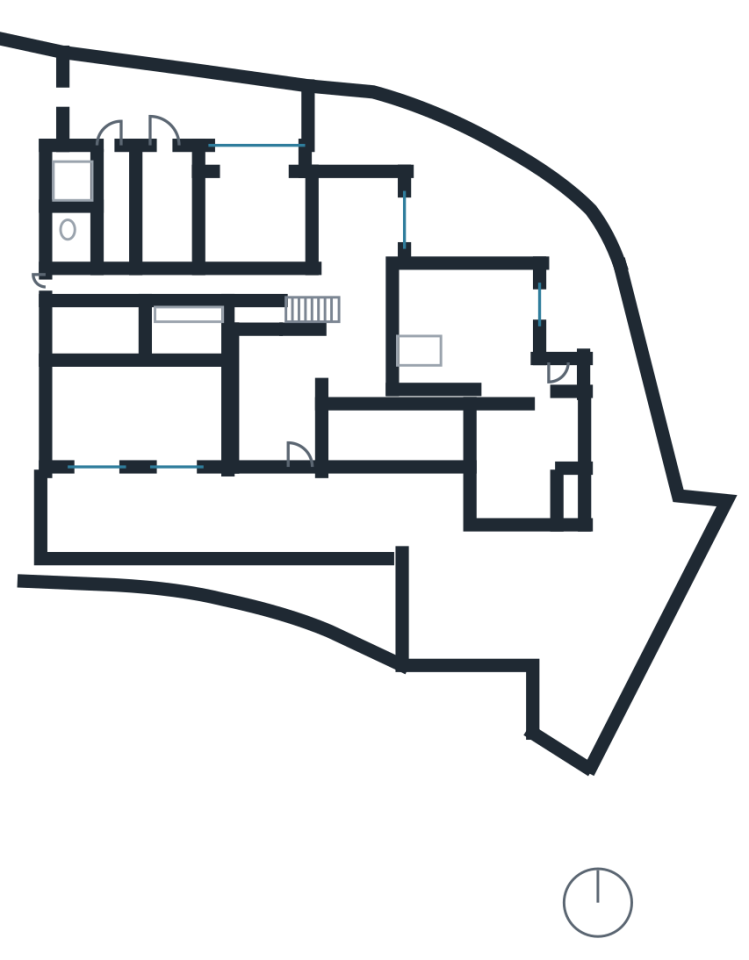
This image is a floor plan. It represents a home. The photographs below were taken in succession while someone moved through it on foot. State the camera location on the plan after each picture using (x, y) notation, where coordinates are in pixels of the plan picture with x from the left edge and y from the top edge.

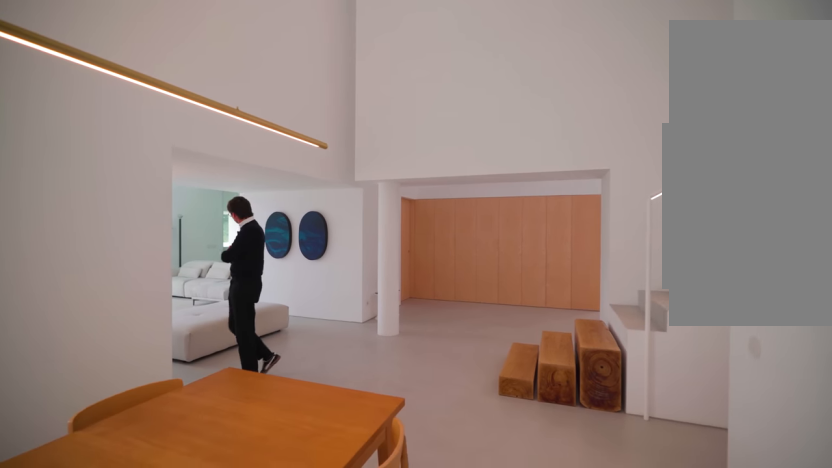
(332, 255)
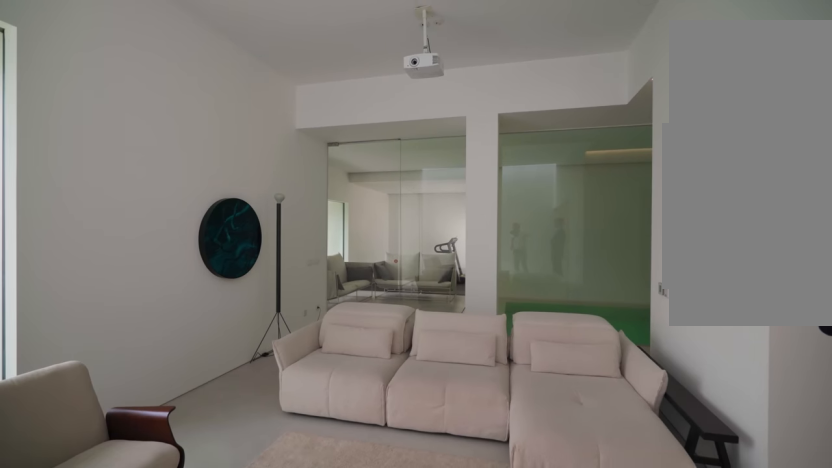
(477, 290)
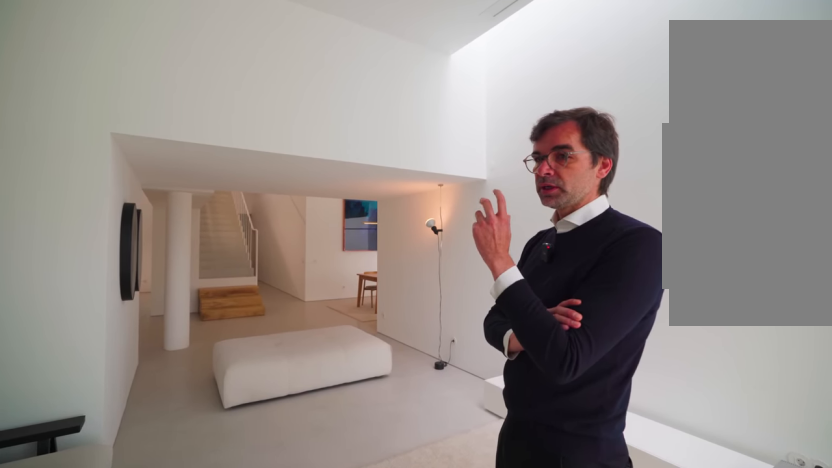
(518, 374)
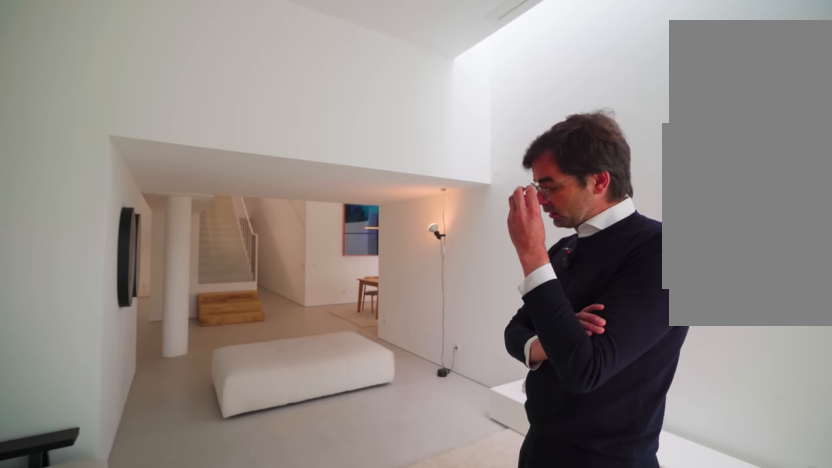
(515, 347)
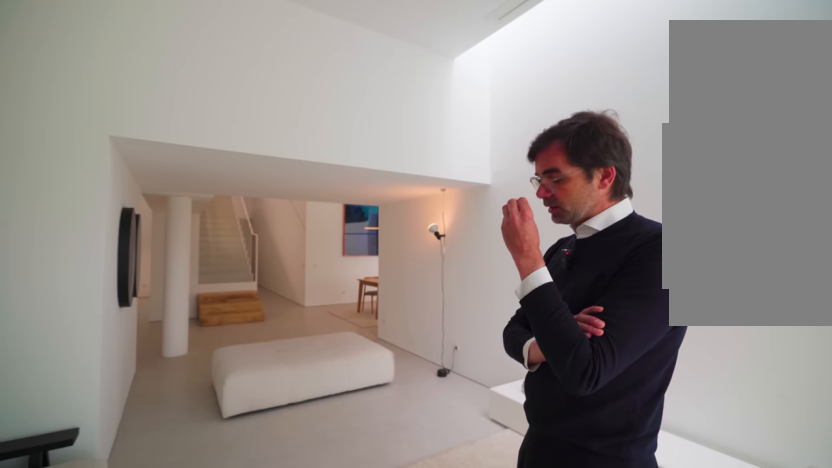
(515, 347)
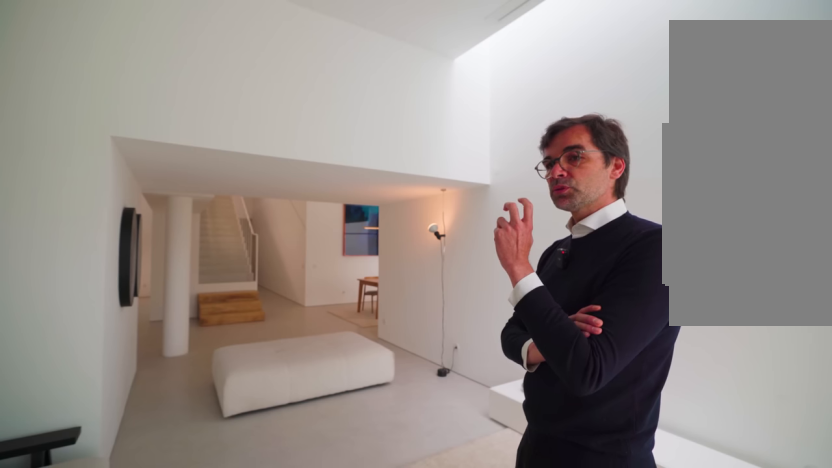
(515, 347)
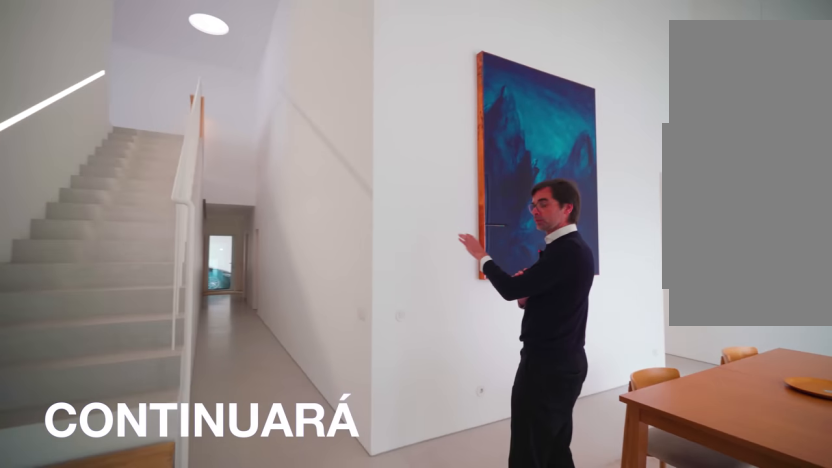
(360, 336)
